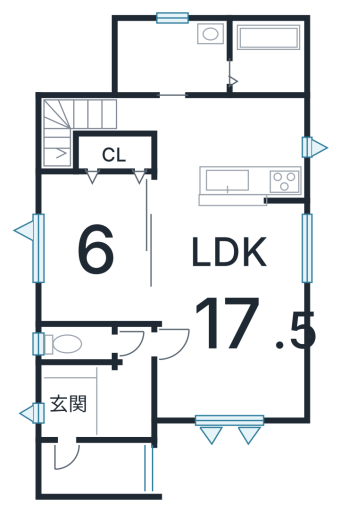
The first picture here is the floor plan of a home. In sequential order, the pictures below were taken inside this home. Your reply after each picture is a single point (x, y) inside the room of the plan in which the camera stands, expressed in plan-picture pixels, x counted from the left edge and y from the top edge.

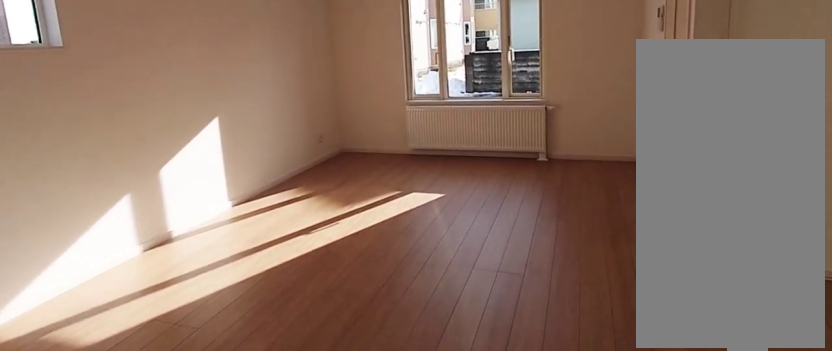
(225, 321)
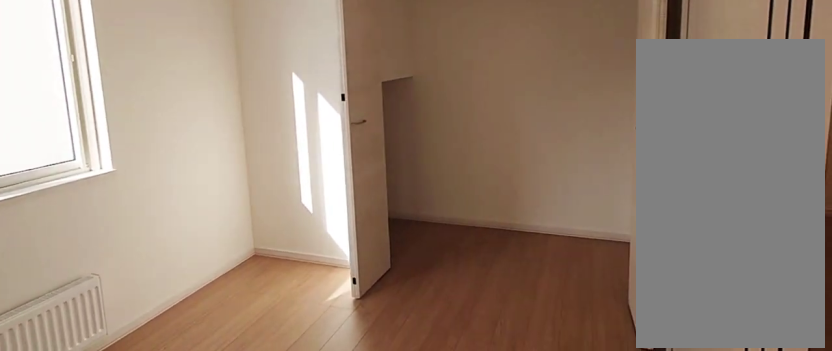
(95, 248)
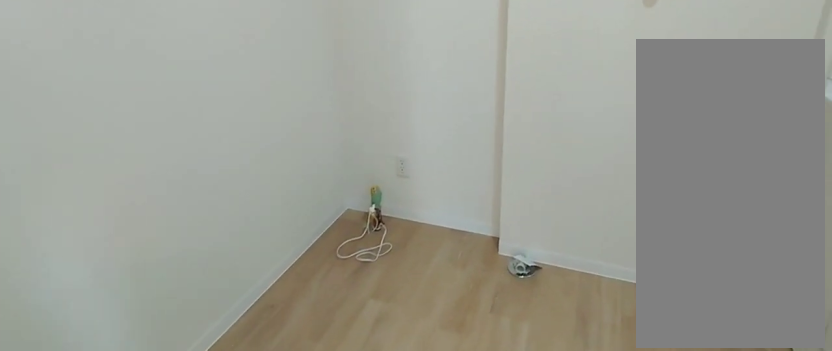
(168, 64)
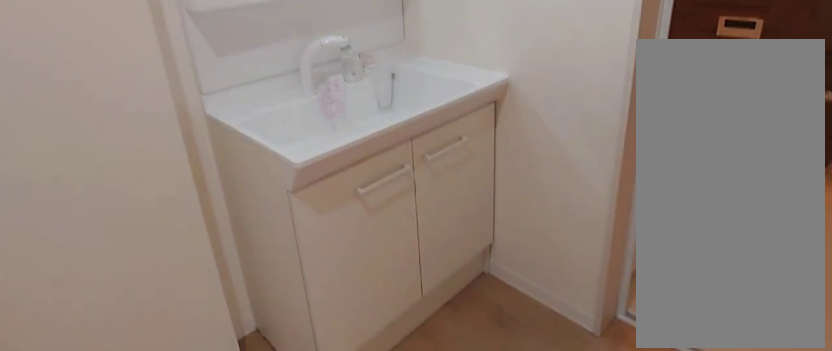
(168, 64)
